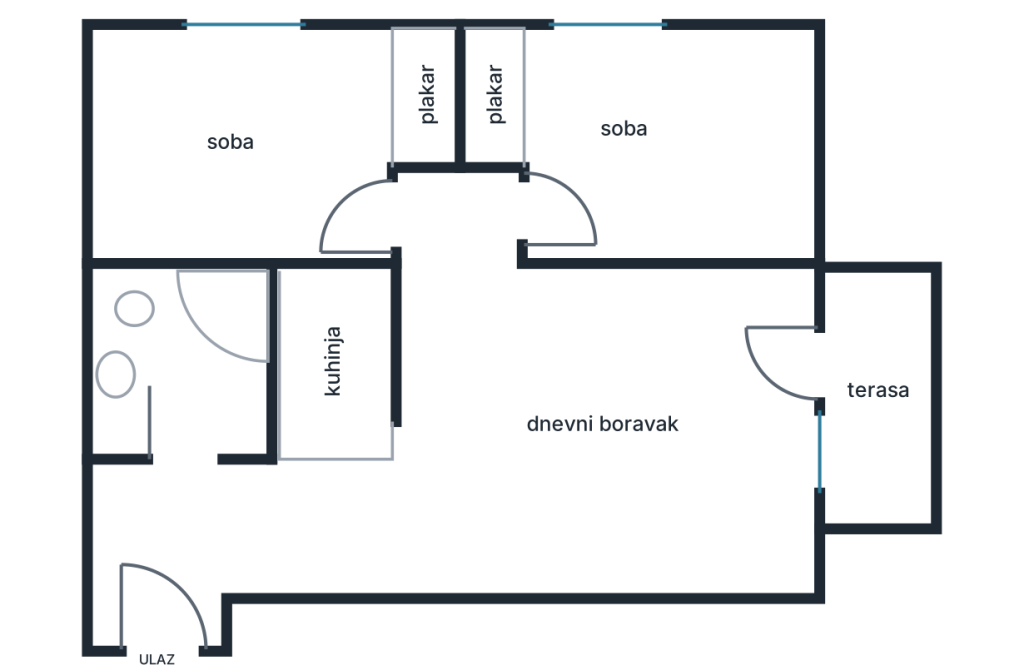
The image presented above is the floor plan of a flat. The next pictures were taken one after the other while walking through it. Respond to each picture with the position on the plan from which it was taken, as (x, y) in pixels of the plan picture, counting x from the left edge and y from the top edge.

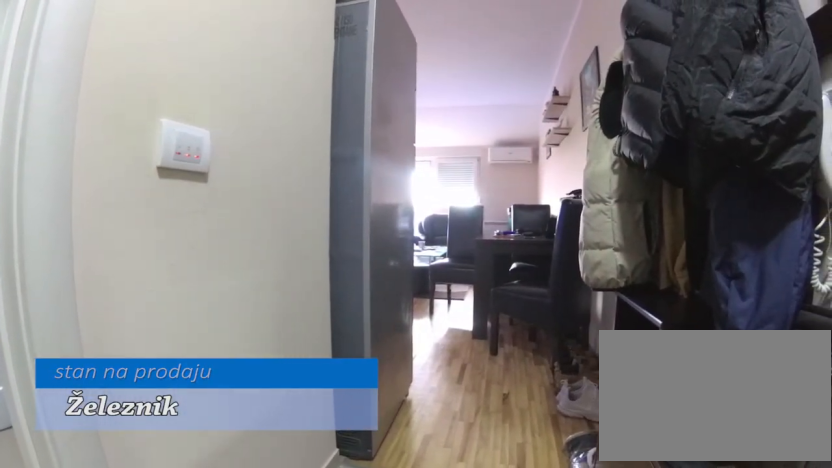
(134, 560)
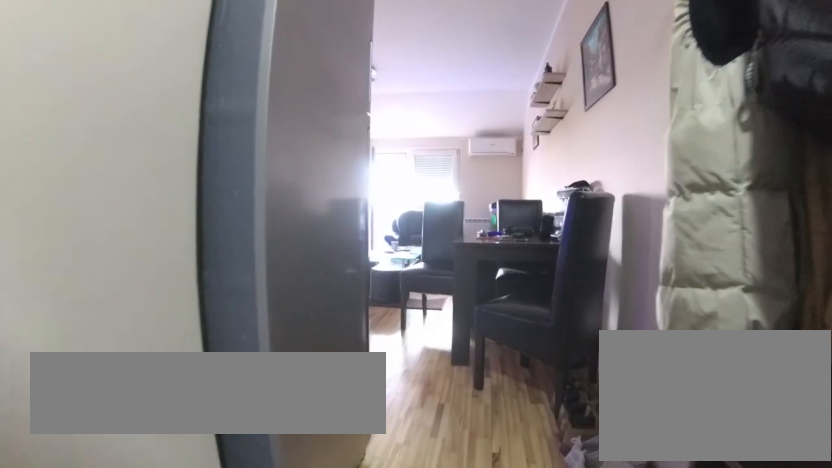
(191, 552)
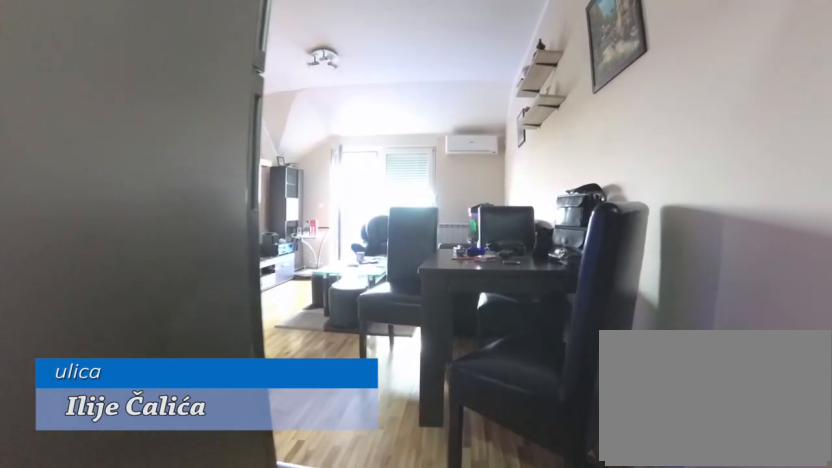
(230, 550)
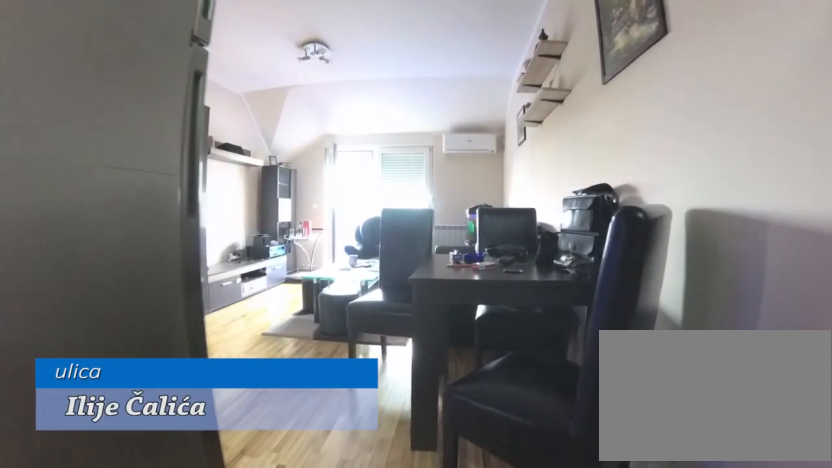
(243, 550)
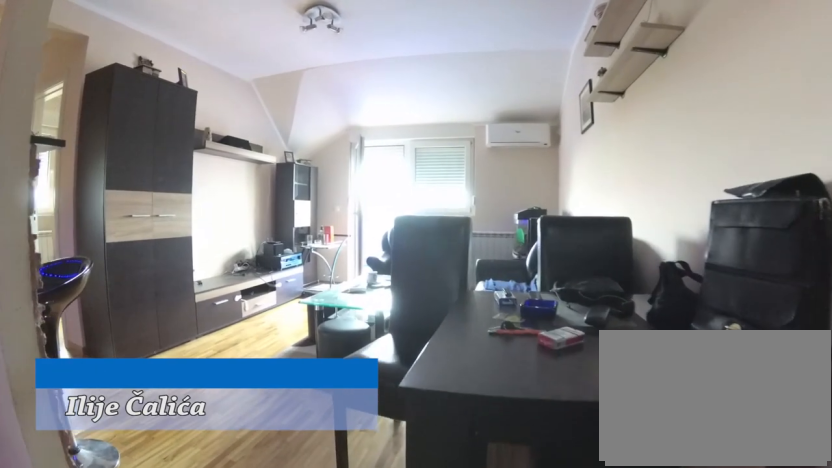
(309, 546)
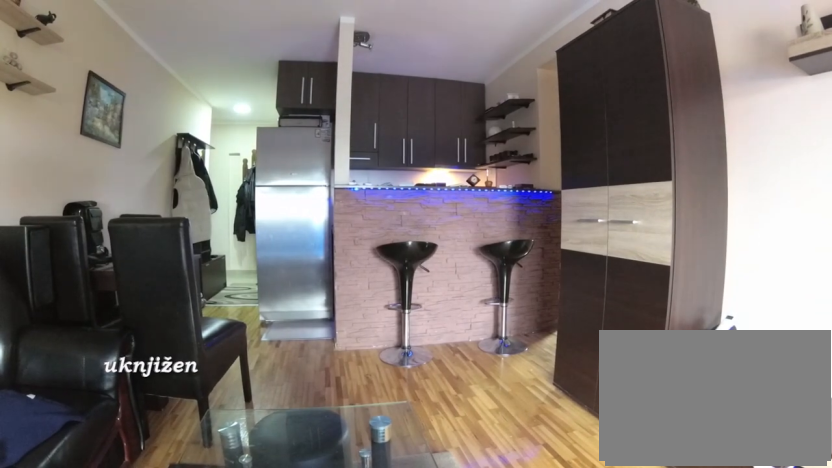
(722, 419)
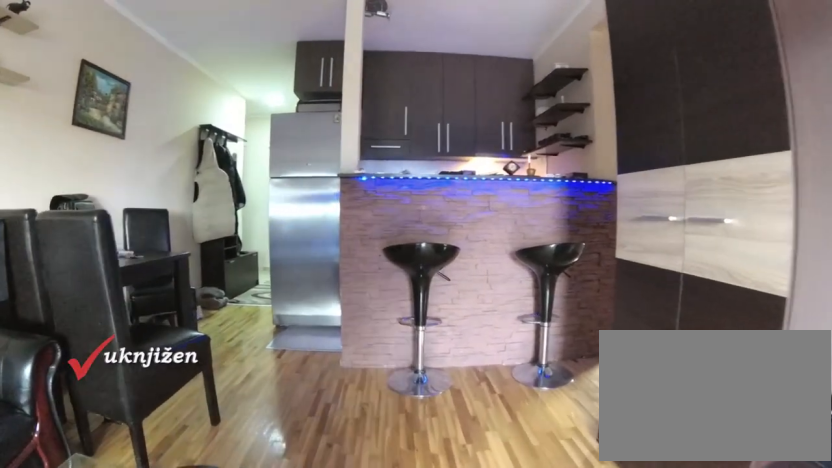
(652, 403)
